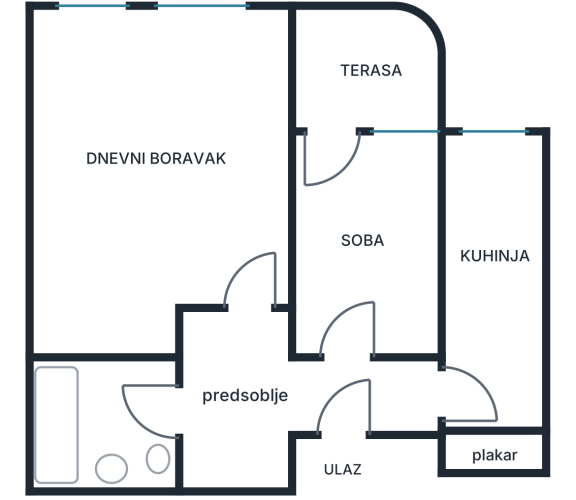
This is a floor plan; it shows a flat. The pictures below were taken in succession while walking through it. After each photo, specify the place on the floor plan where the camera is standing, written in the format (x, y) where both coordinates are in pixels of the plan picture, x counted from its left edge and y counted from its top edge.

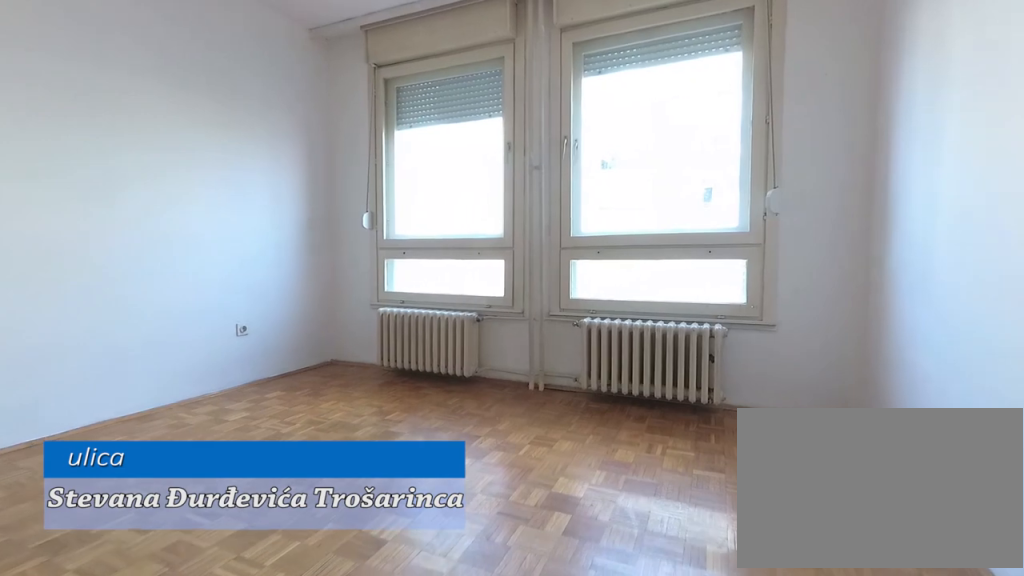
(245, 237)
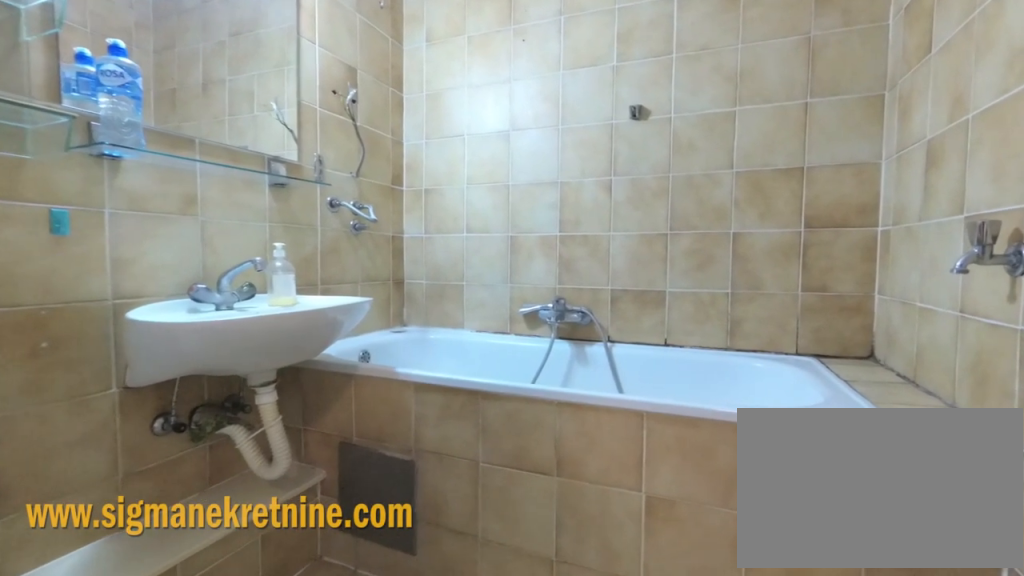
(167, 399)
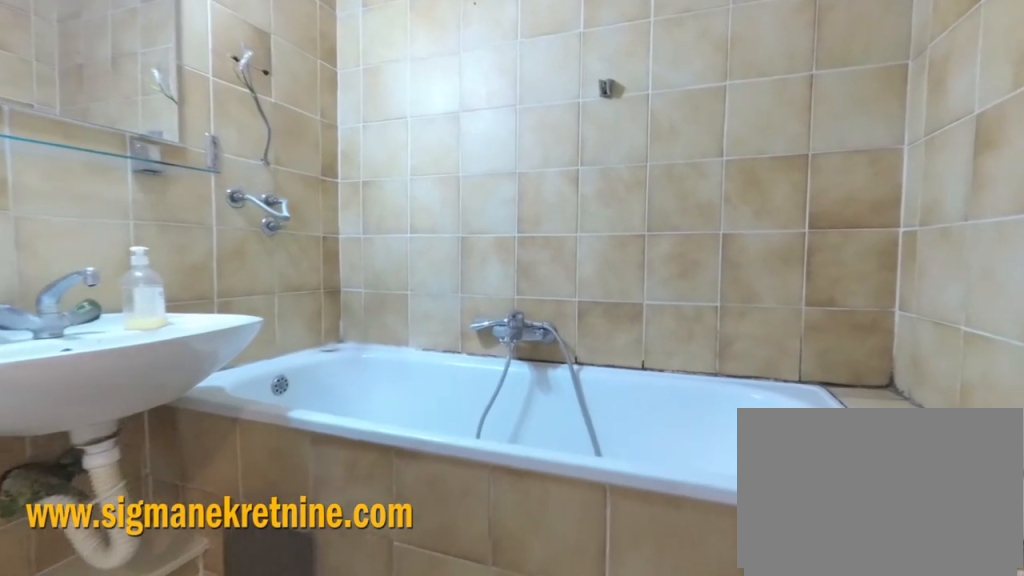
(134, 396)
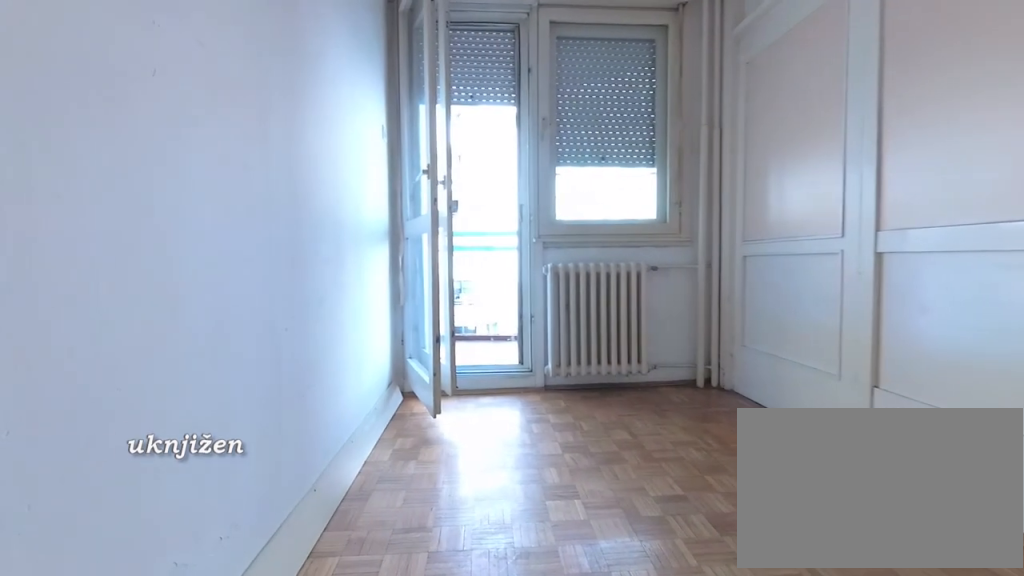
(341, 344)
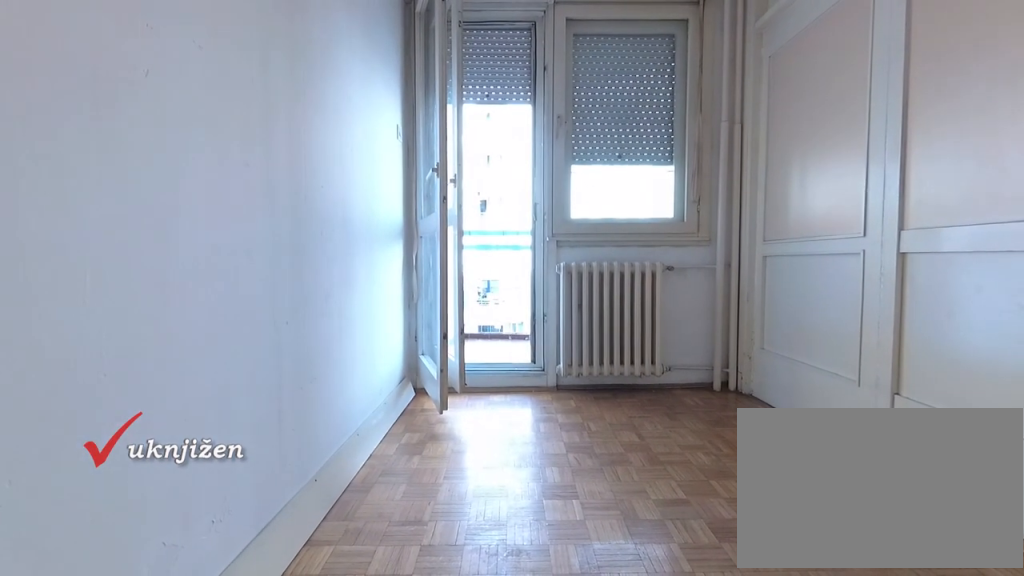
(342, 339)
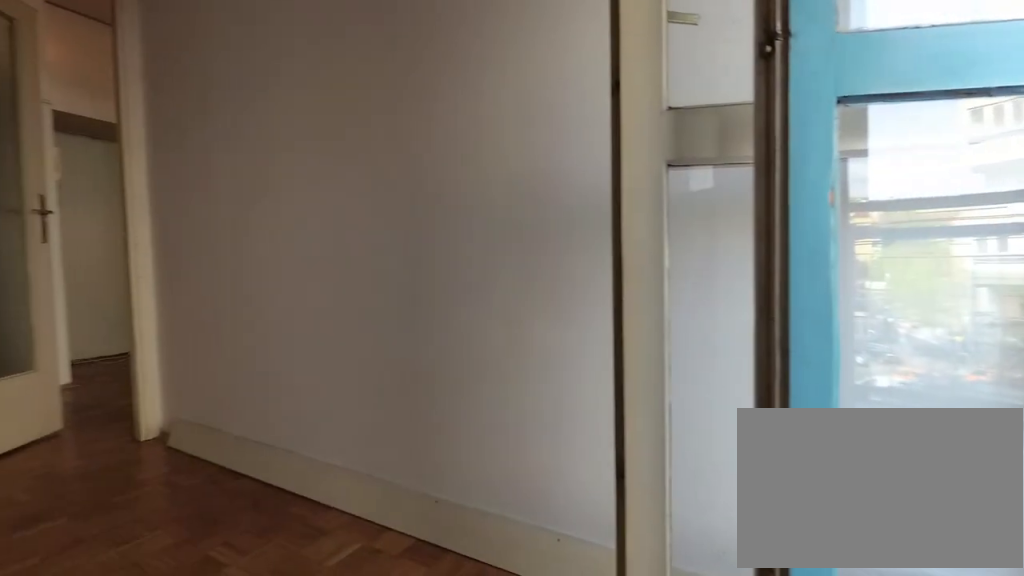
(361, 149)
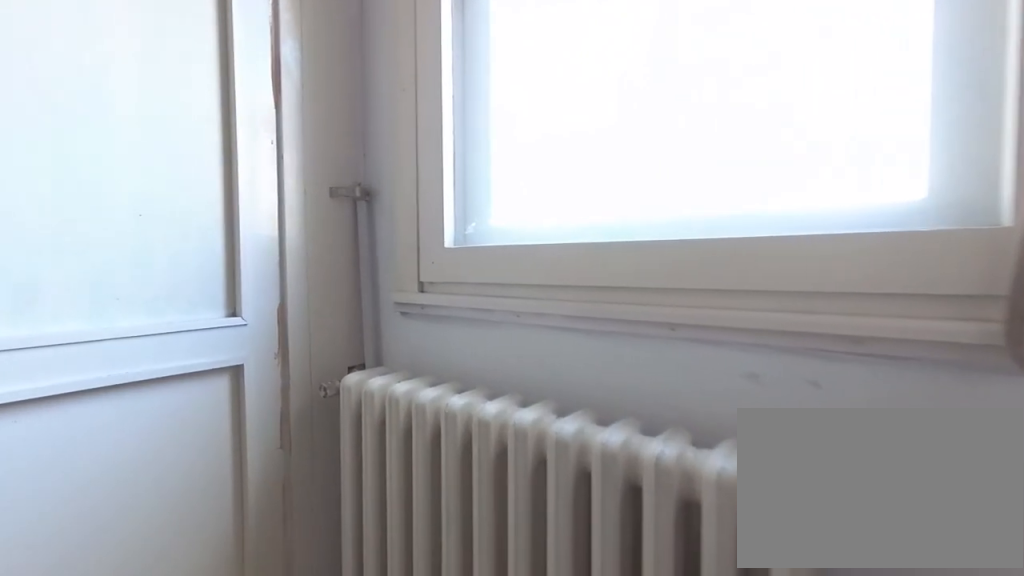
(495, 190)
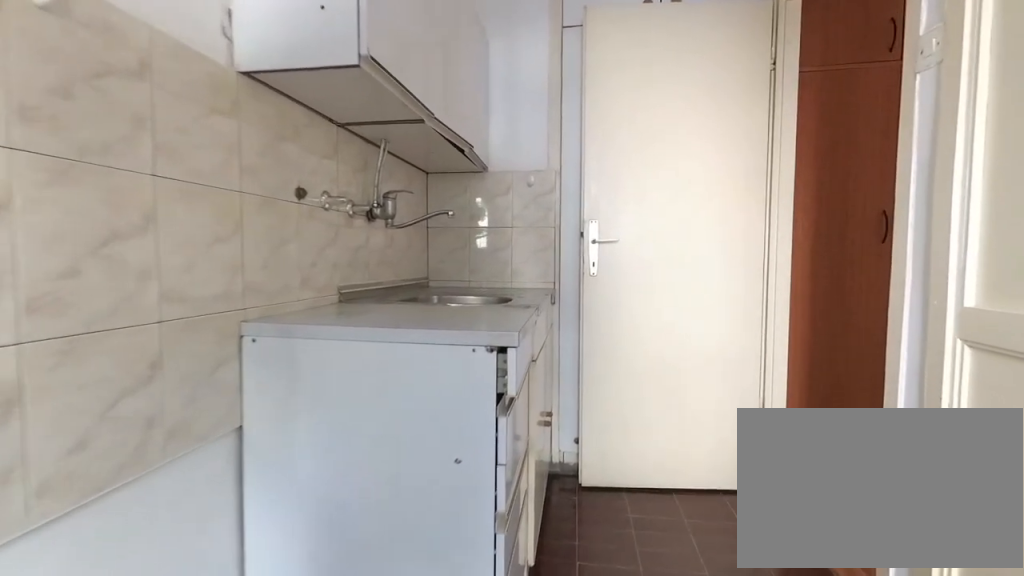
(491, 257)
